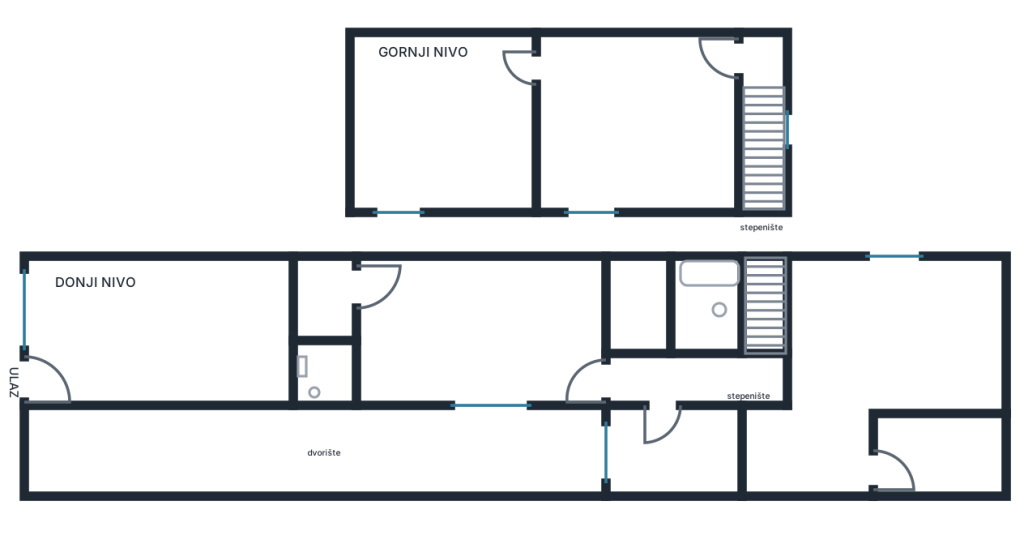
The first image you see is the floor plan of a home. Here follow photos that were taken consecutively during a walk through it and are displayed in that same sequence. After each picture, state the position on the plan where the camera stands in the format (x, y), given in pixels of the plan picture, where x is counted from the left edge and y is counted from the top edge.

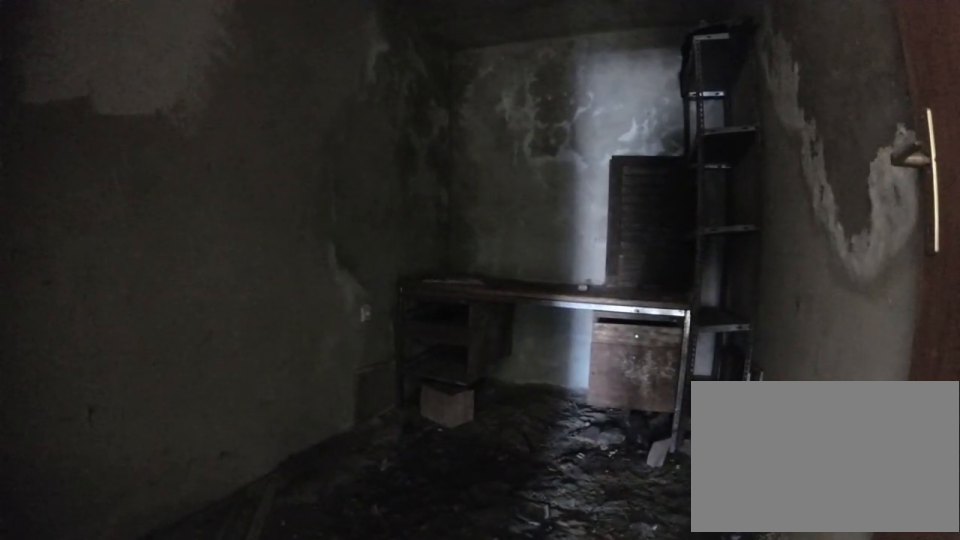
(895, 445)
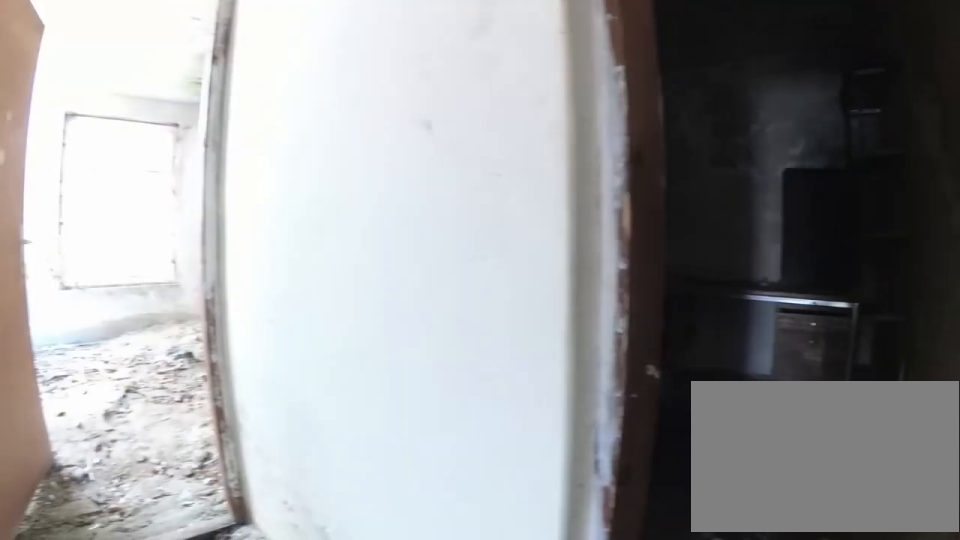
(856, 468)
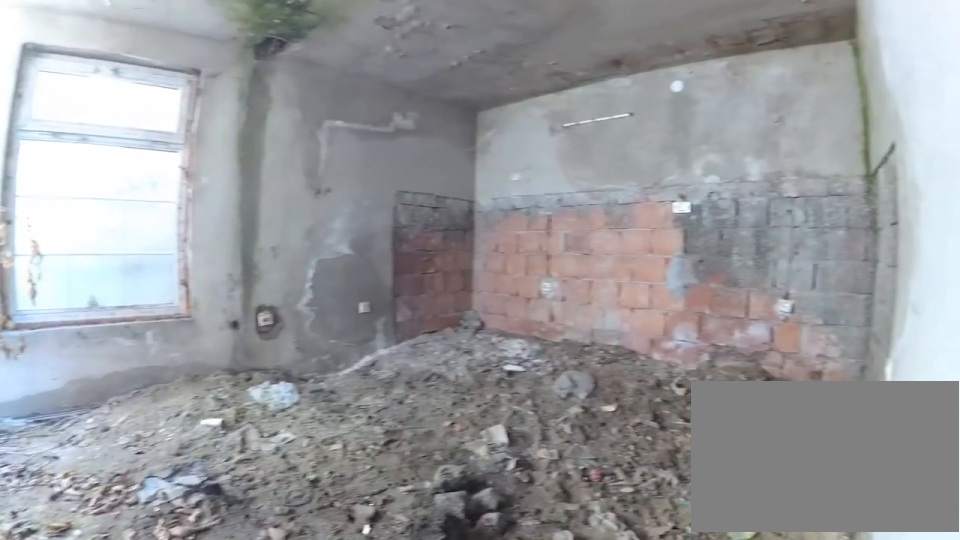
(819, 418)
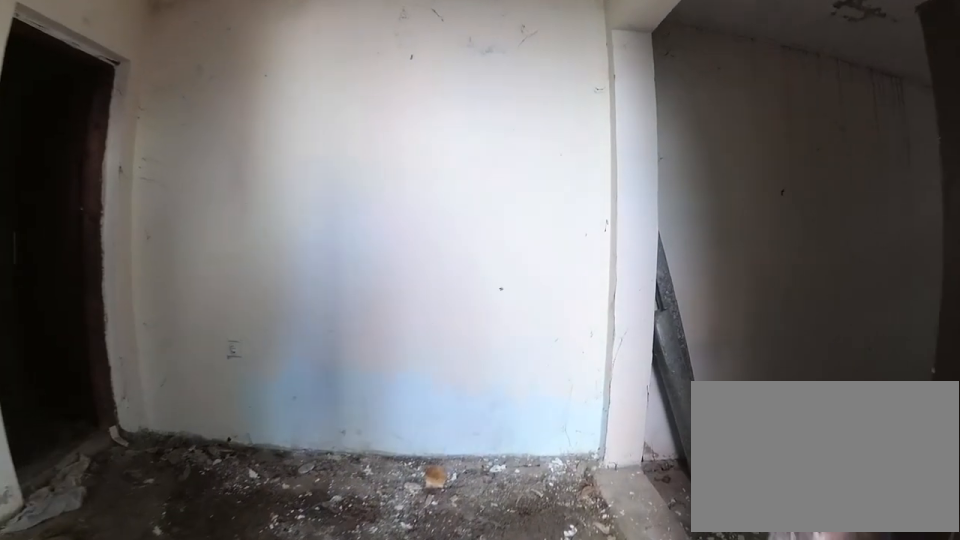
(843, 372)
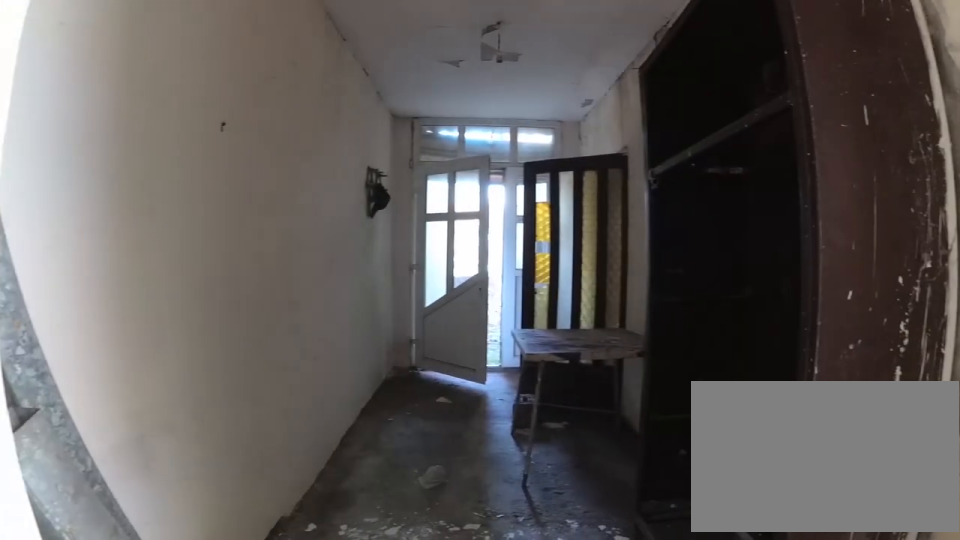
(855, 439)
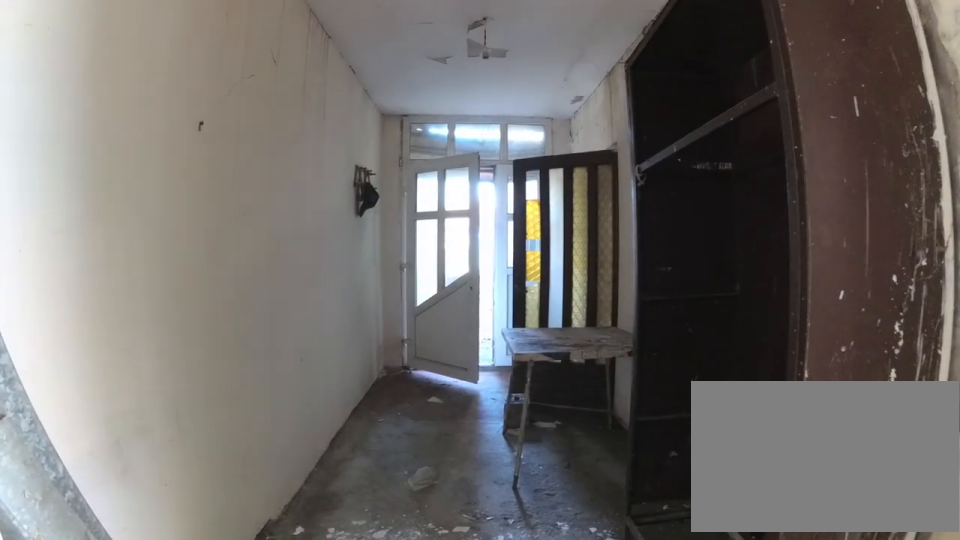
(830, 453)
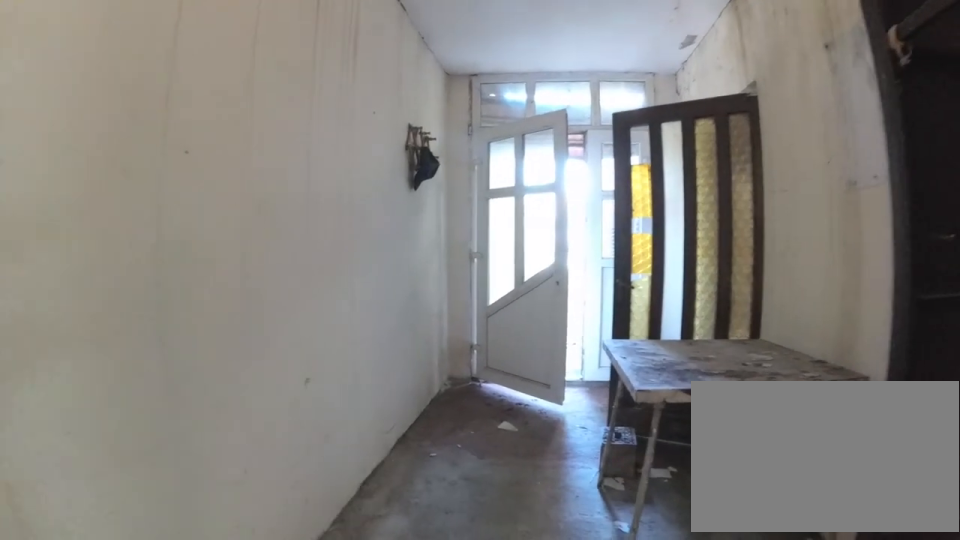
(792, 455)
